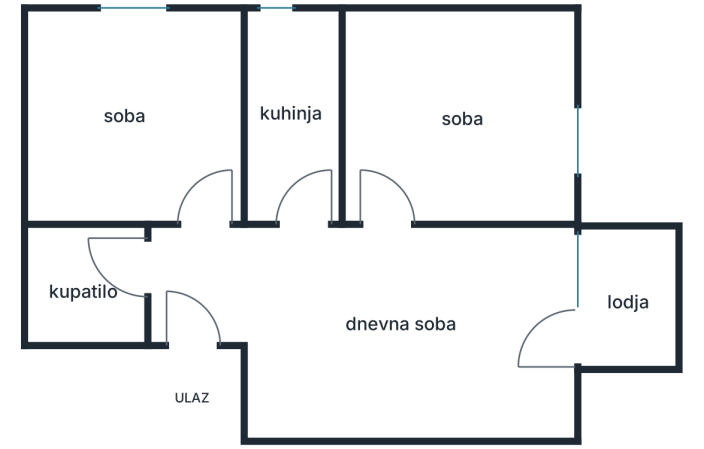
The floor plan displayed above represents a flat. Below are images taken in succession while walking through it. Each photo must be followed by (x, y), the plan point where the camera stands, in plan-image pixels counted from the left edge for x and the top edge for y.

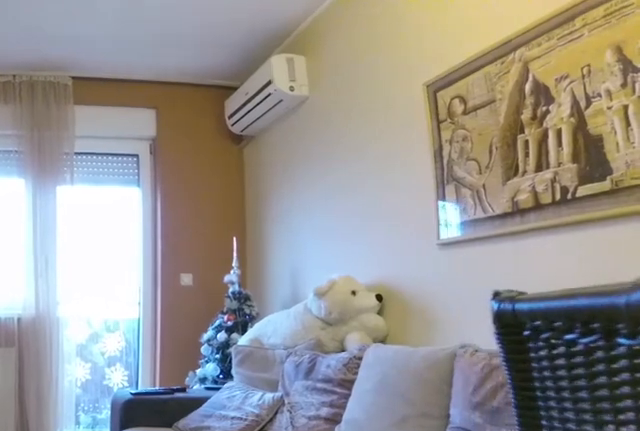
(270, 290)
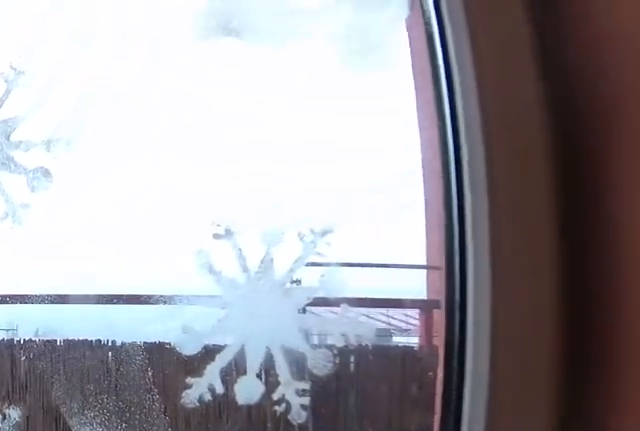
(521, 338)
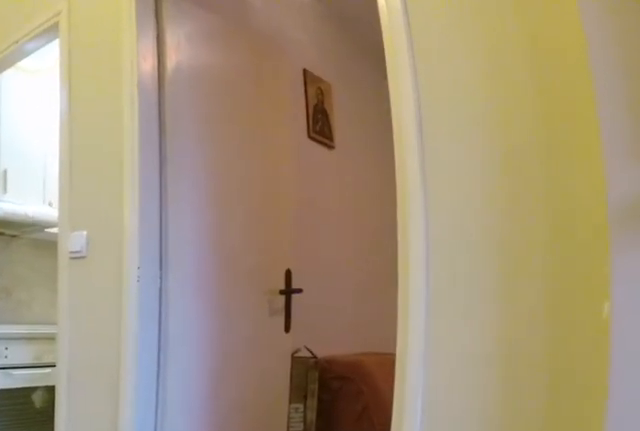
(481, 265)
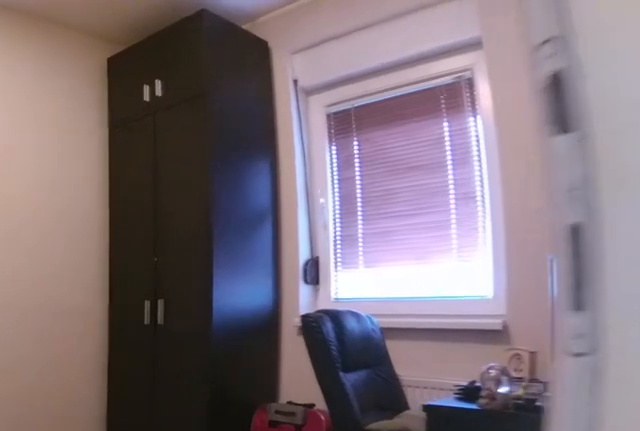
(383, 233)
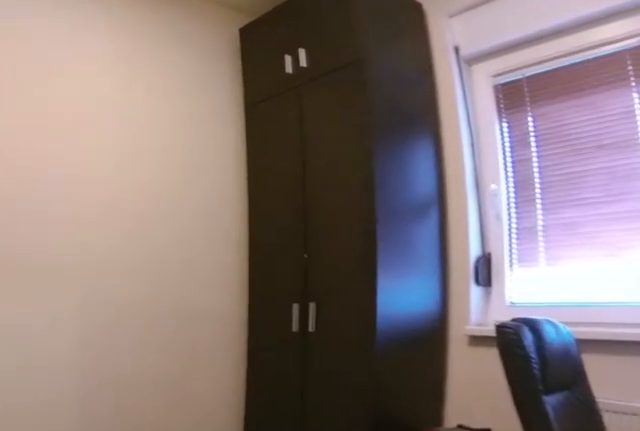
(386, 222)
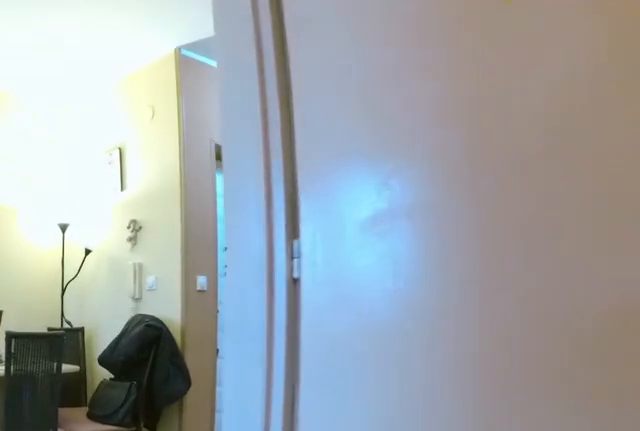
(400, 164)
